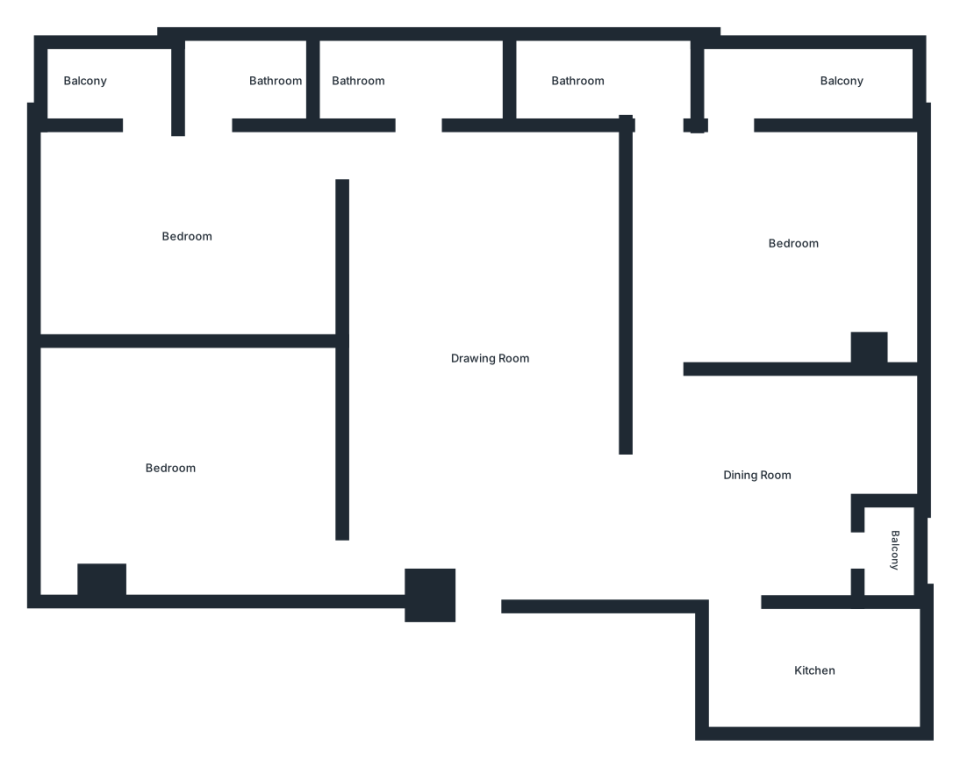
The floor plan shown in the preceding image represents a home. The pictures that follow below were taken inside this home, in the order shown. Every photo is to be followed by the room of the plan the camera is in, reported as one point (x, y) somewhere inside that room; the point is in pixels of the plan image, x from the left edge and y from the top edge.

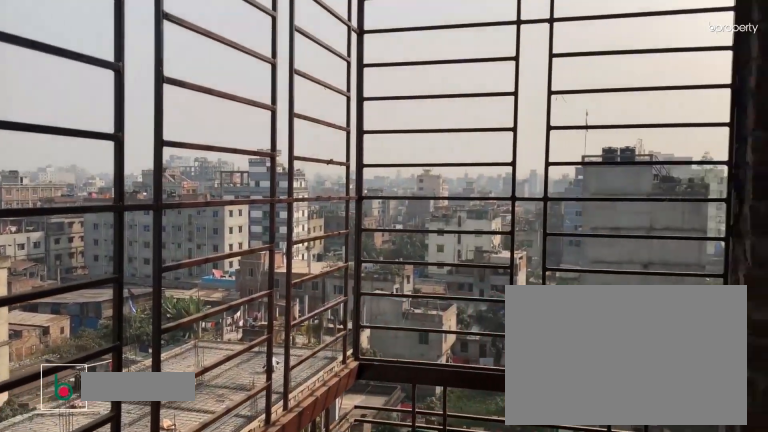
(812, 83)
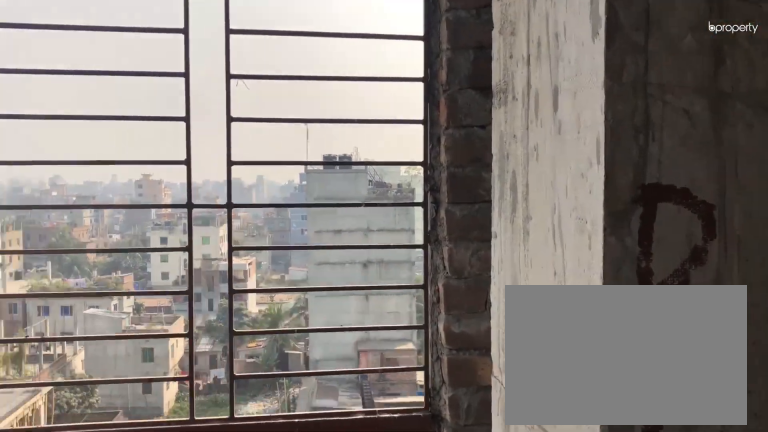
(812, 83)
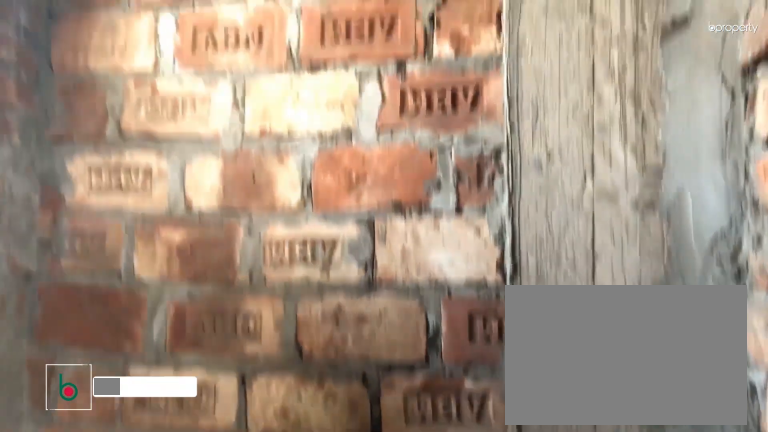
(250, 86)
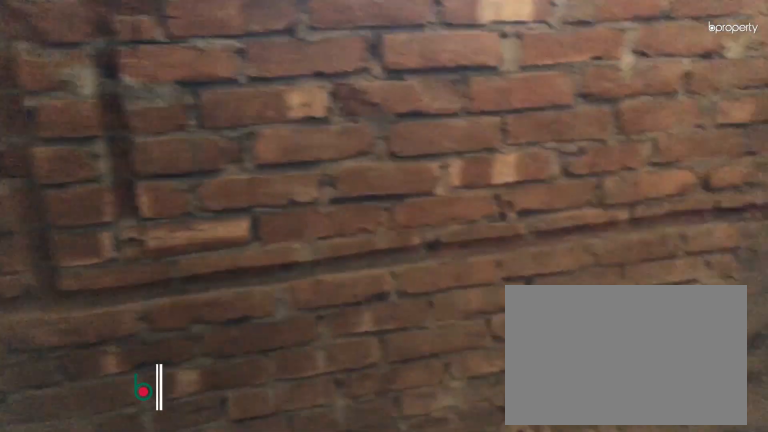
(414, 88)
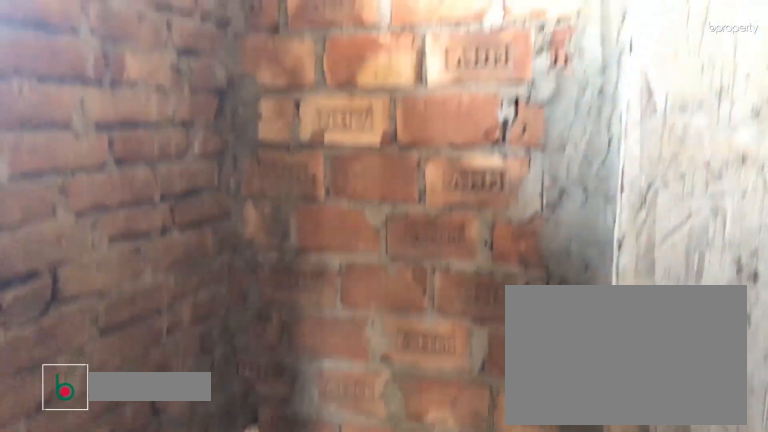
(414, 88)
